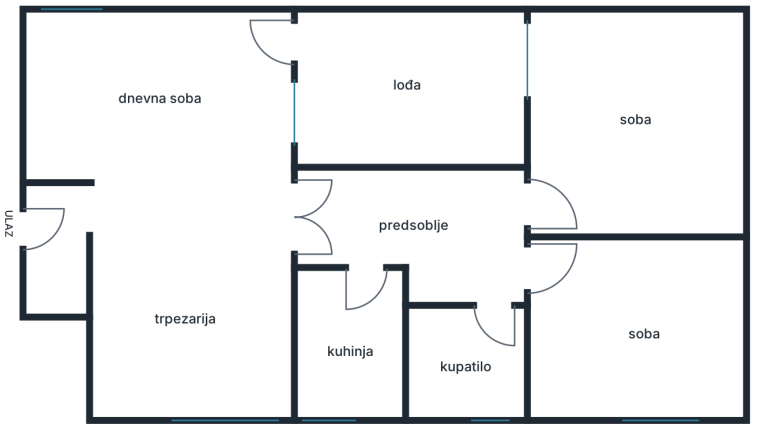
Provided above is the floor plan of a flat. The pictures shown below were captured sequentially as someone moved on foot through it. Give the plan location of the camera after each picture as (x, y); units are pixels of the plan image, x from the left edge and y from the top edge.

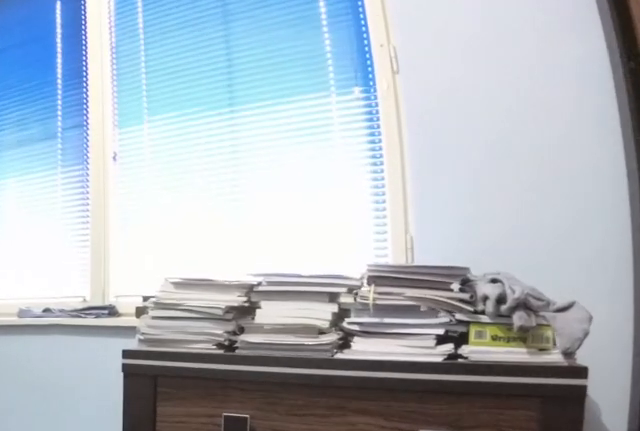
(583, 335)
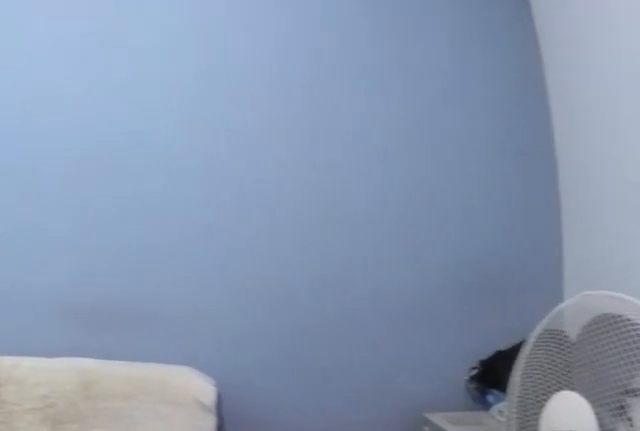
(662, 381)
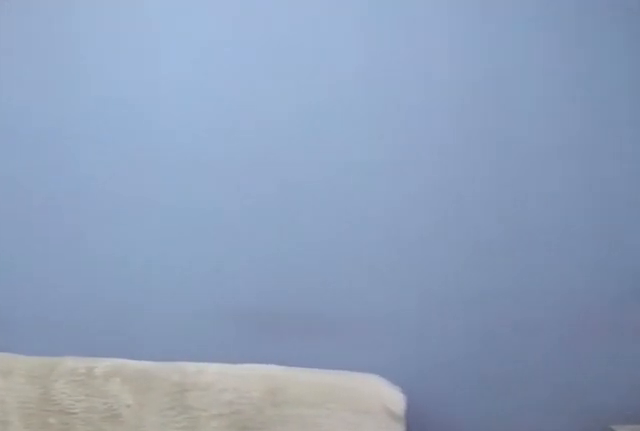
(665, 385)
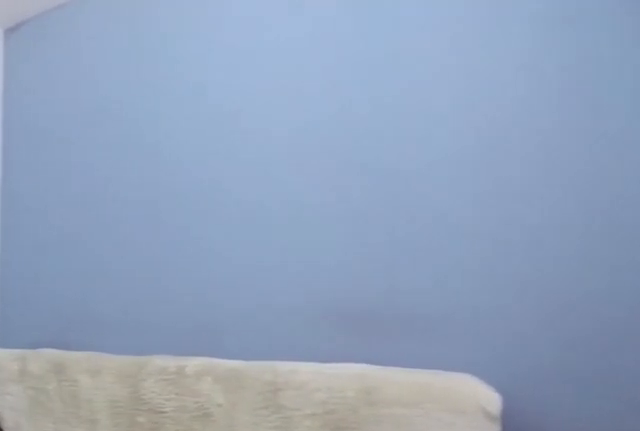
(667, 387)
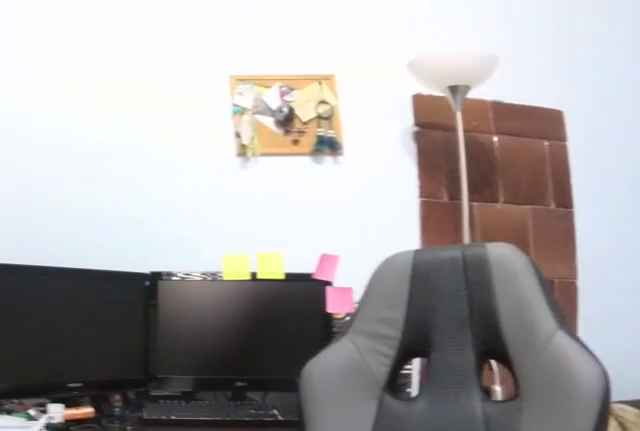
(673, 385)
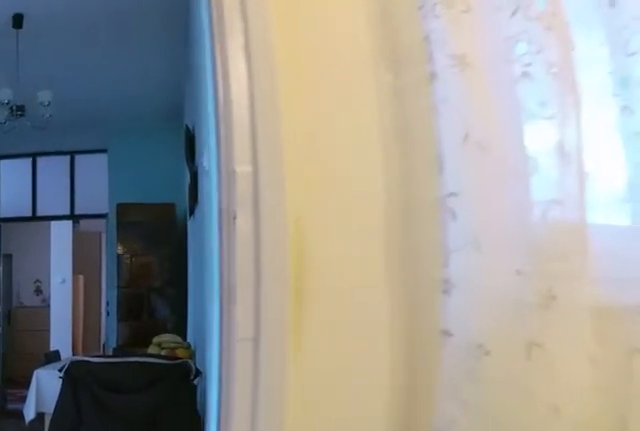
(605, 205)
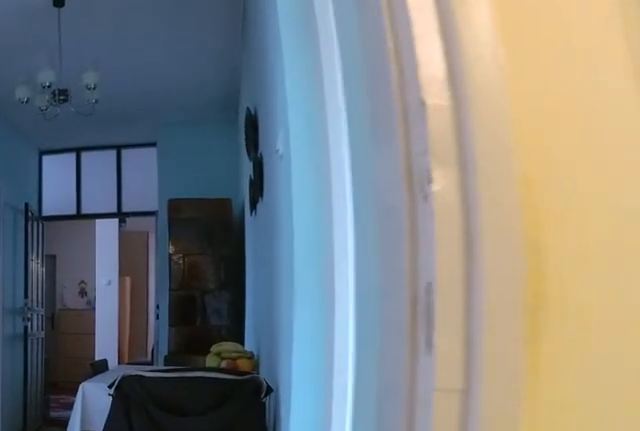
(582, 205)
